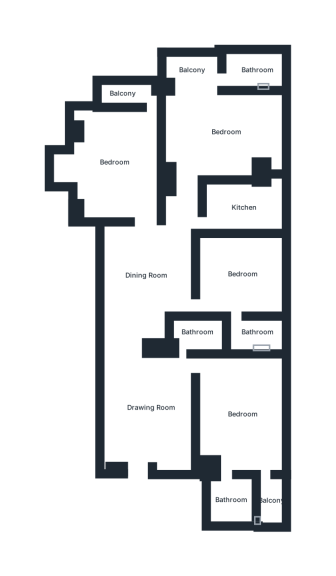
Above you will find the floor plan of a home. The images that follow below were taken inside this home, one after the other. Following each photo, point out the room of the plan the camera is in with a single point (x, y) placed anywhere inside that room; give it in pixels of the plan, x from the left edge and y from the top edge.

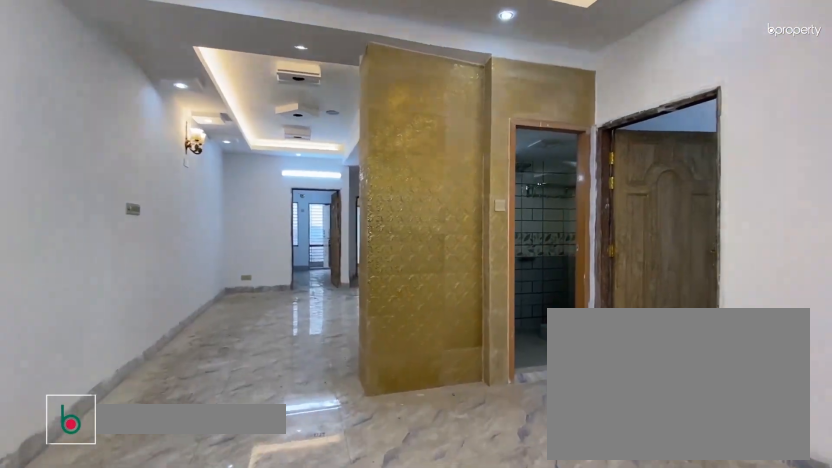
(148, 408)
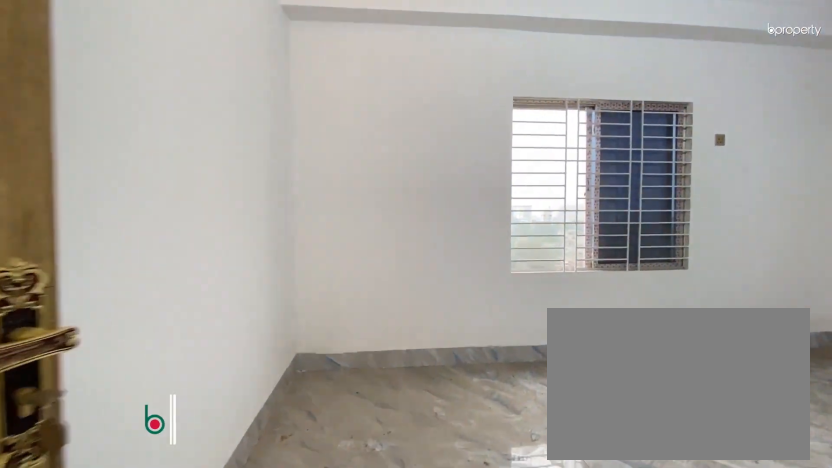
(242, 414)
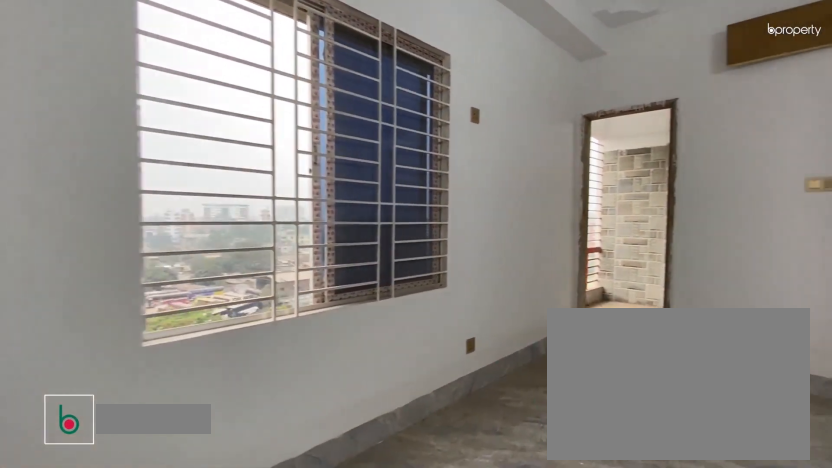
(242, 414)
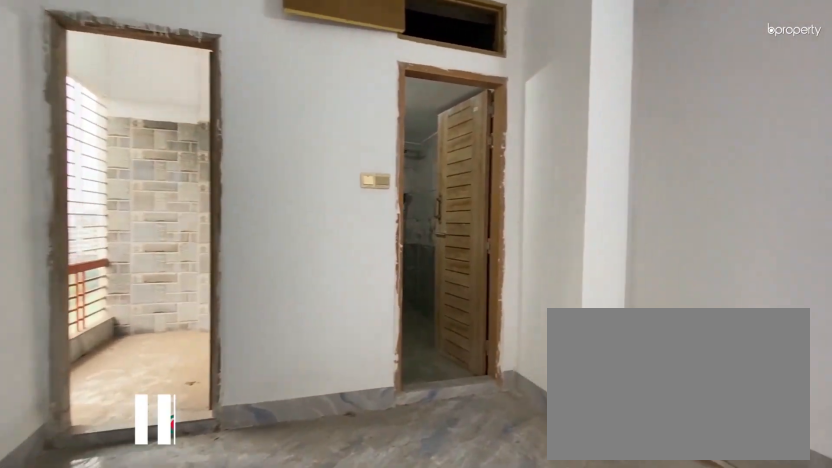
(242, 414)
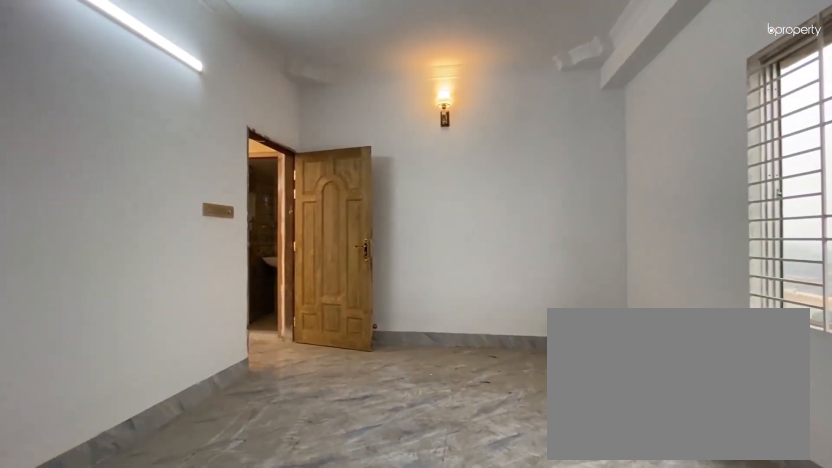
(242, 414)
